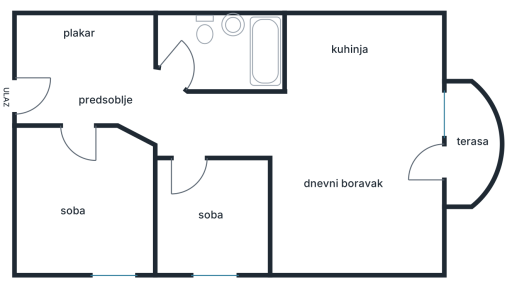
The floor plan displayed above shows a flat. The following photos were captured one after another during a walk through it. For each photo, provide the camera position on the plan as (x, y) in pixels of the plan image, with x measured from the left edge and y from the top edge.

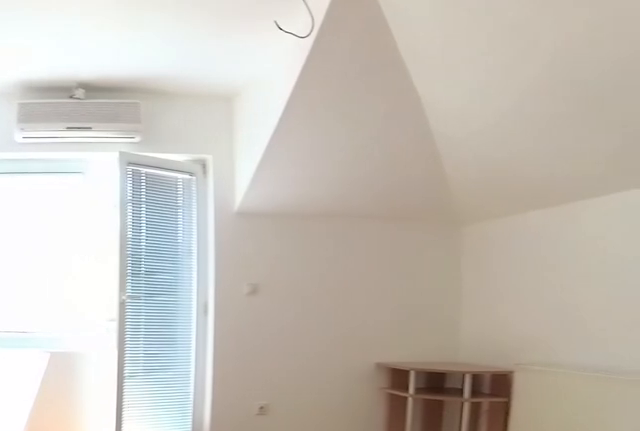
(218, 128)
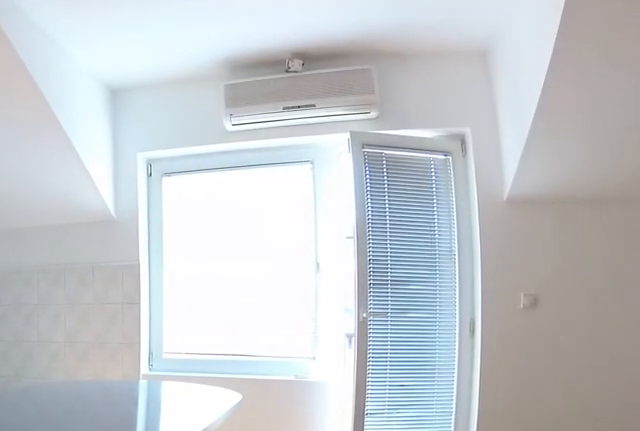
(270, 151)
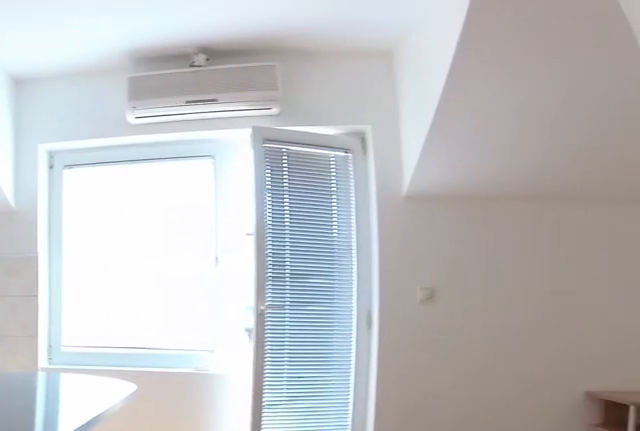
(283, 149)
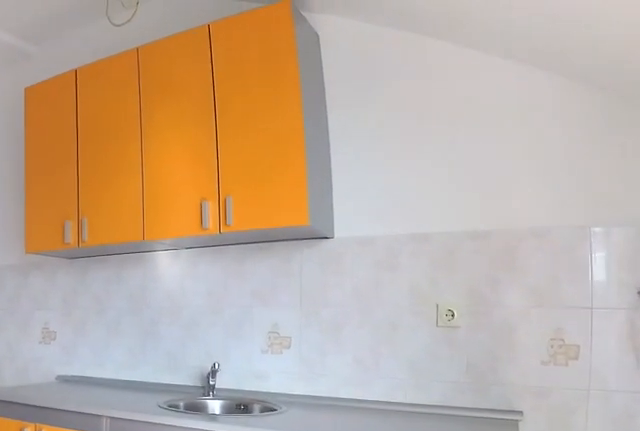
(416, 118)
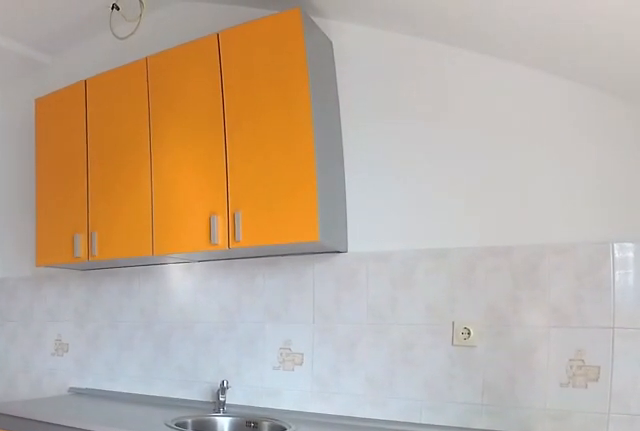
(415, 120)
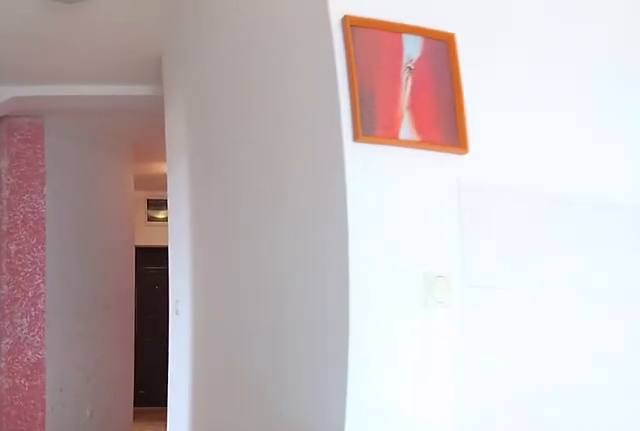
(355, 114)
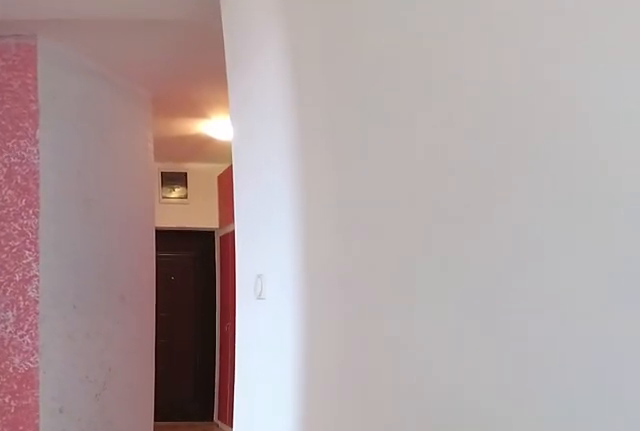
(307, 114)
